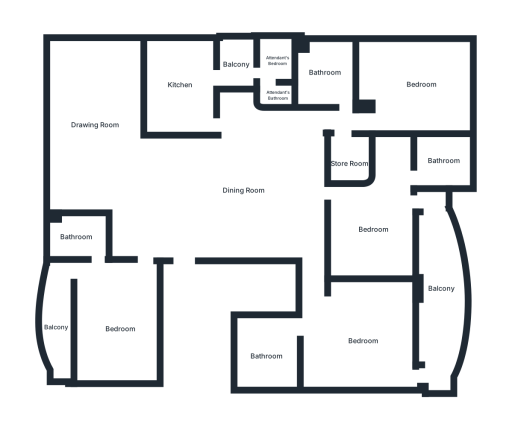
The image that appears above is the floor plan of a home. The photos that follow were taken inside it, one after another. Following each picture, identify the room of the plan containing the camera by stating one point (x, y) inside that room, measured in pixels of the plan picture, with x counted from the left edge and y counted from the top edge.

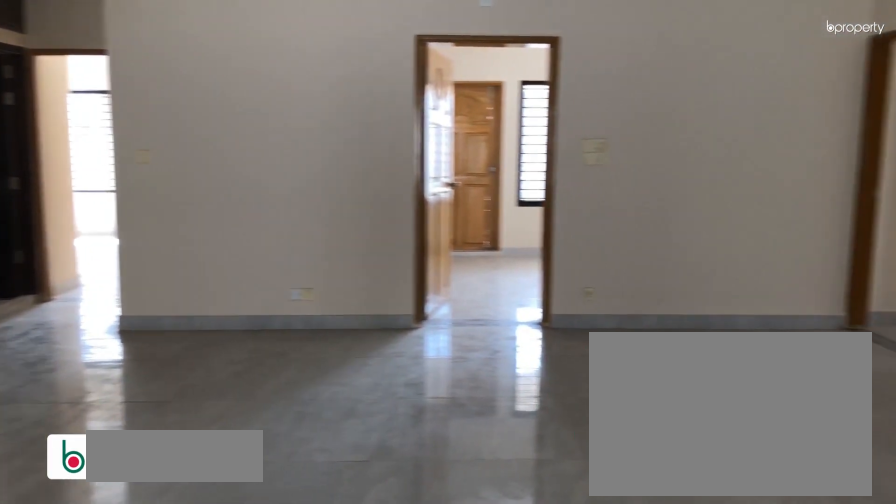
(244, 189)
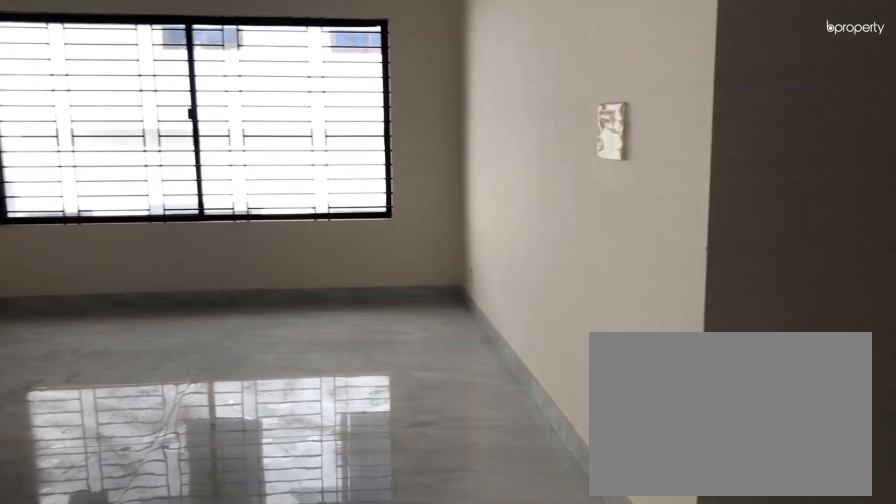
(93, 110)
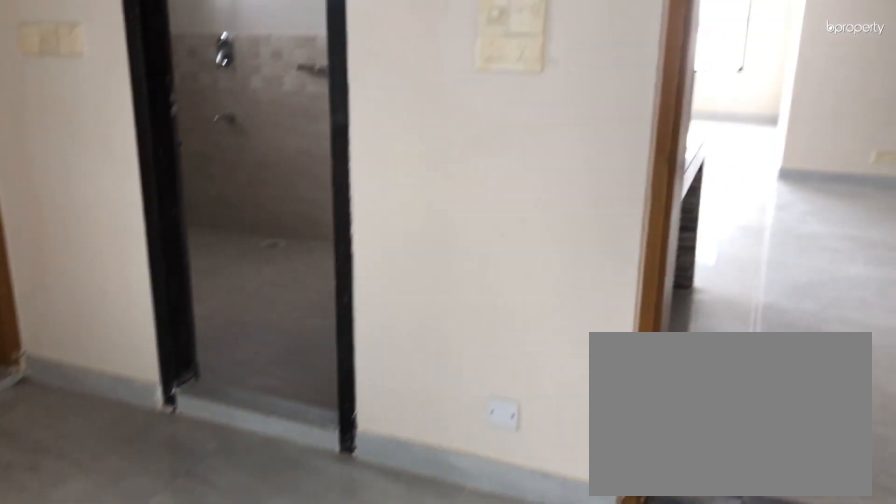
(116, 330)
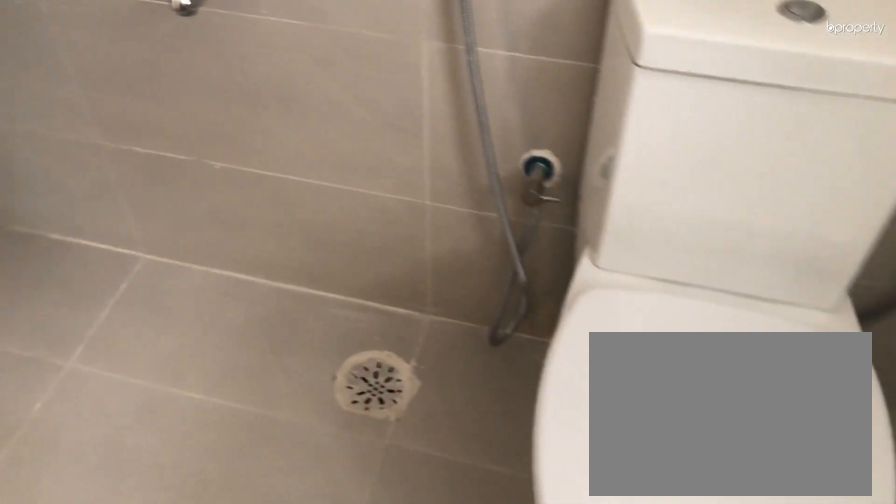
(327, 77)
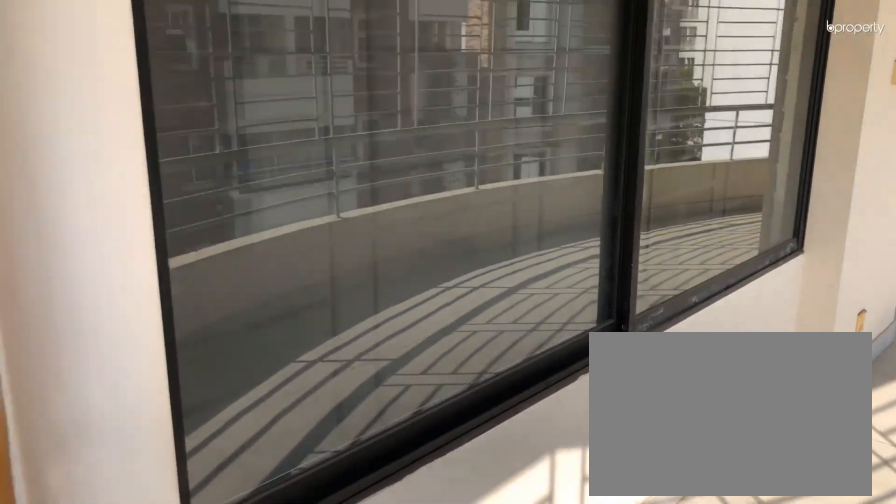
(441, 273)
